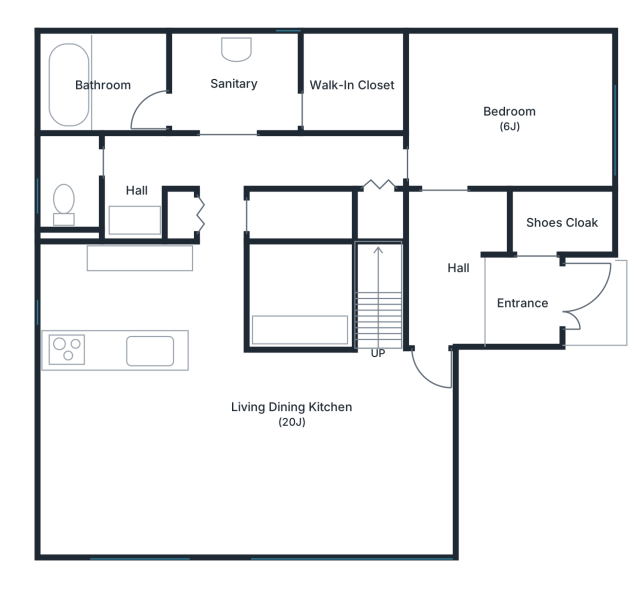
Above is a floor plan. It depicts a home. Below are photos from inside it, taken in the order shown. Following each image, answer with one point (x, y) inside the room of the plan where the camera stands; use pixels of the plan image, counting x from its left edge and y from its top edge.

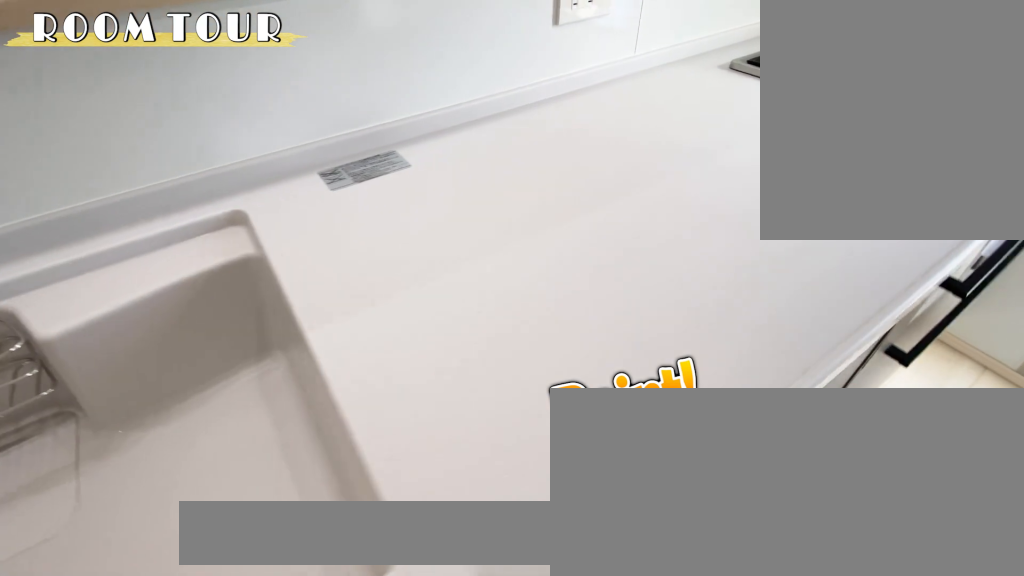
(114, 298)
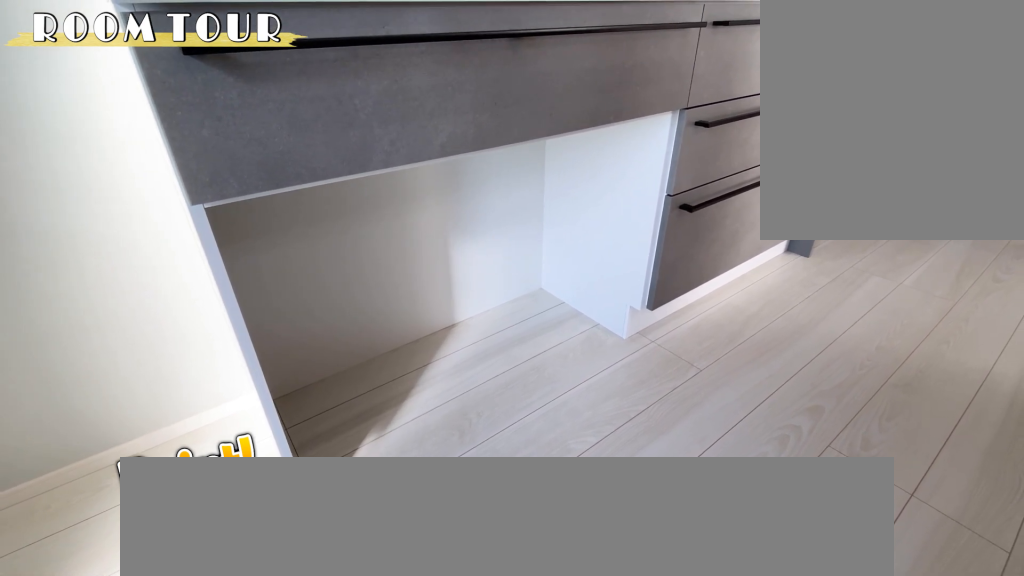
(114, 299)
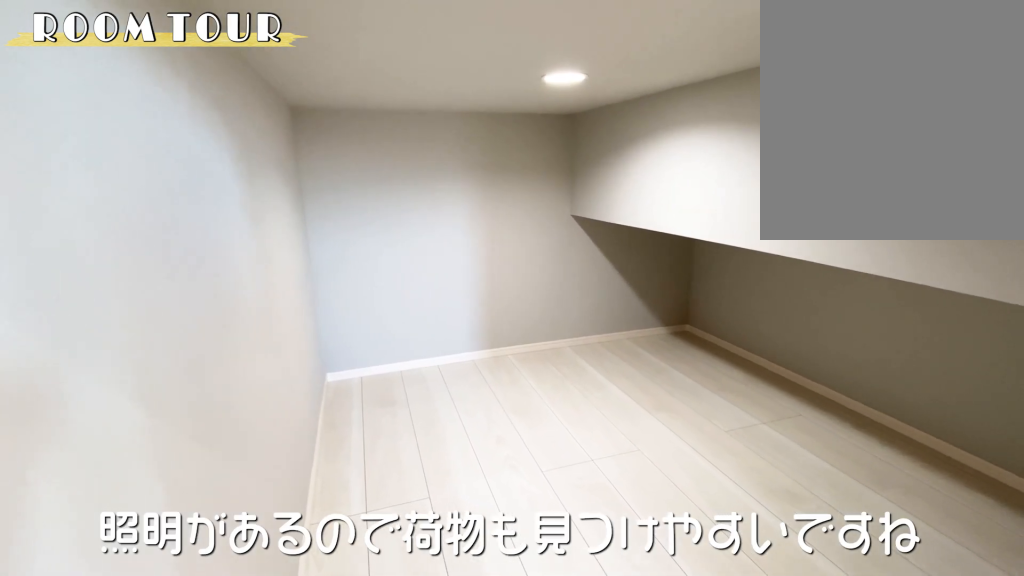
(301, 218)
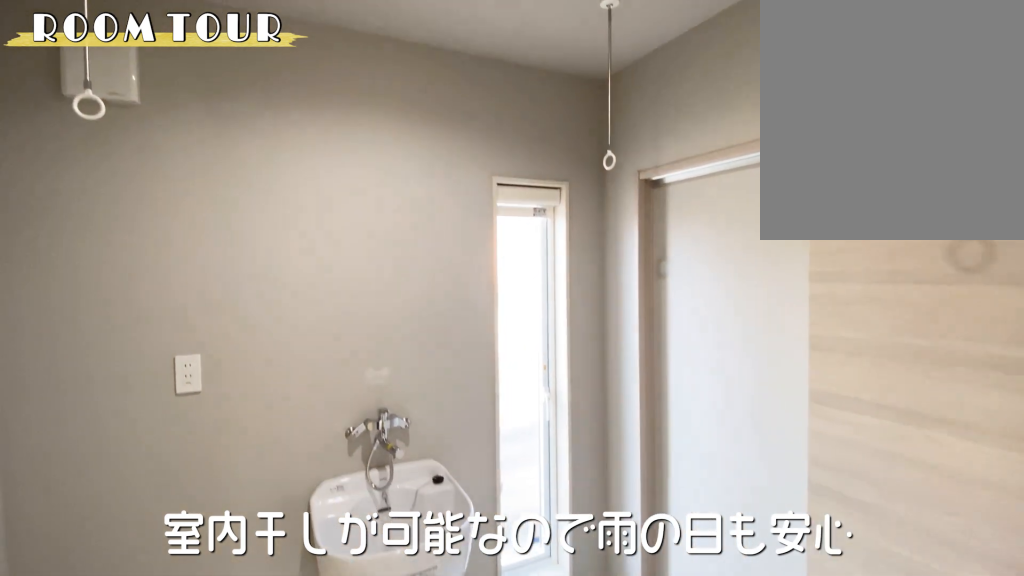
(236, 85)
